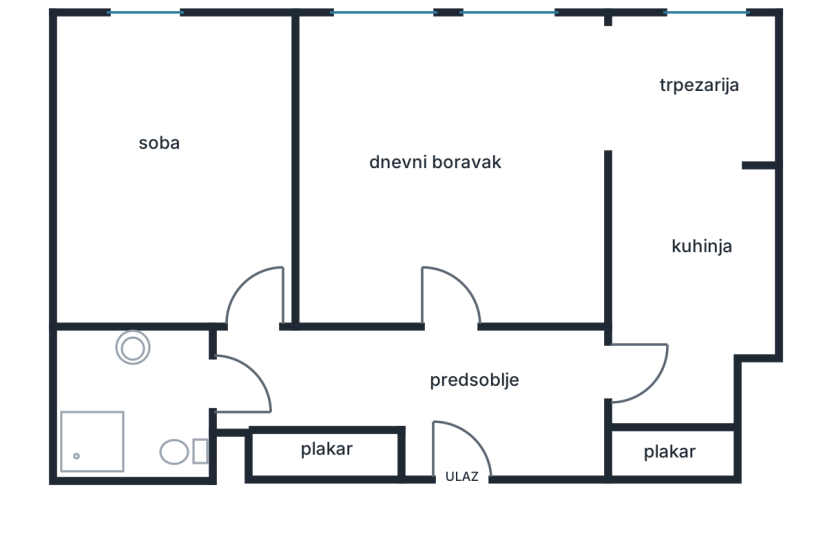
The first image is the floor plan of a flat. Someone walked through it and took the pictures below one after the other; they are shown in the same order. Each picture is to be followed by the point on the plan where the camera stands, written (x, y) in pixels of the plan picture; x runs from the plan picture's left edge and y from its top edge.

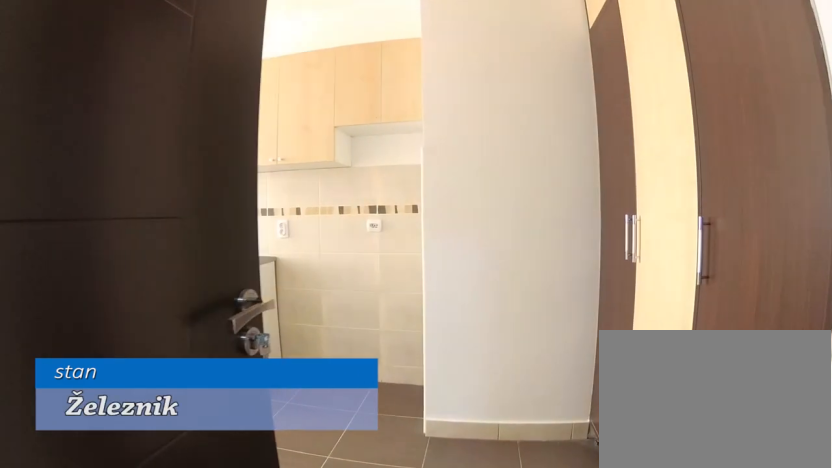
(563, 402)
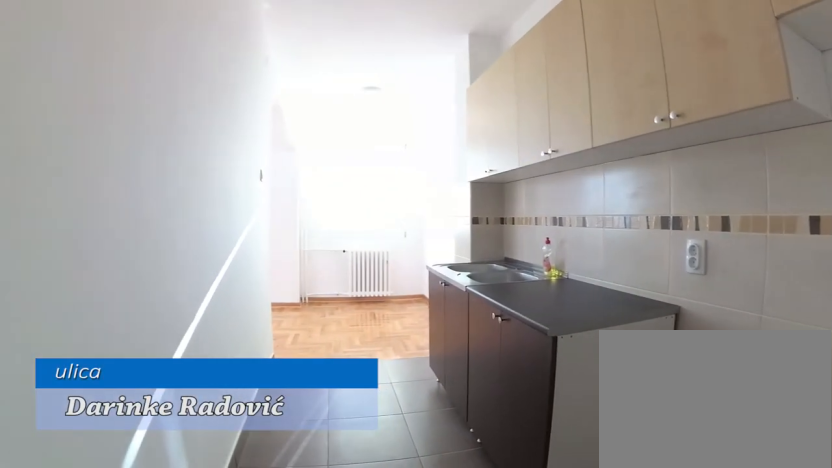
(657, 412)
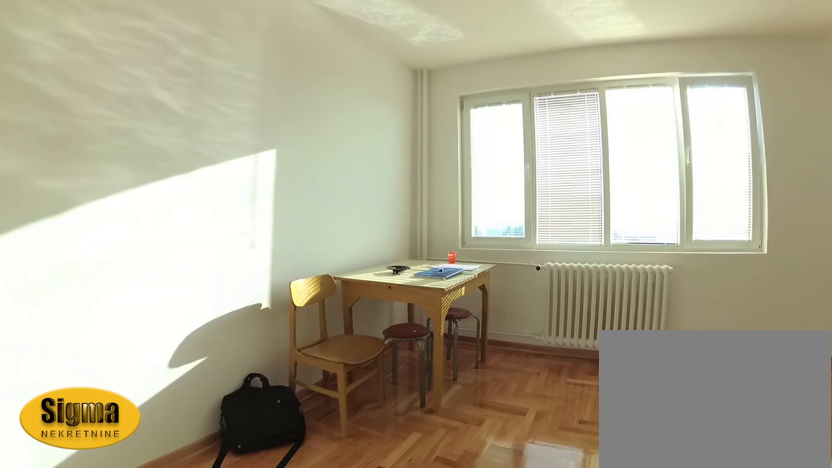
(388, 254)
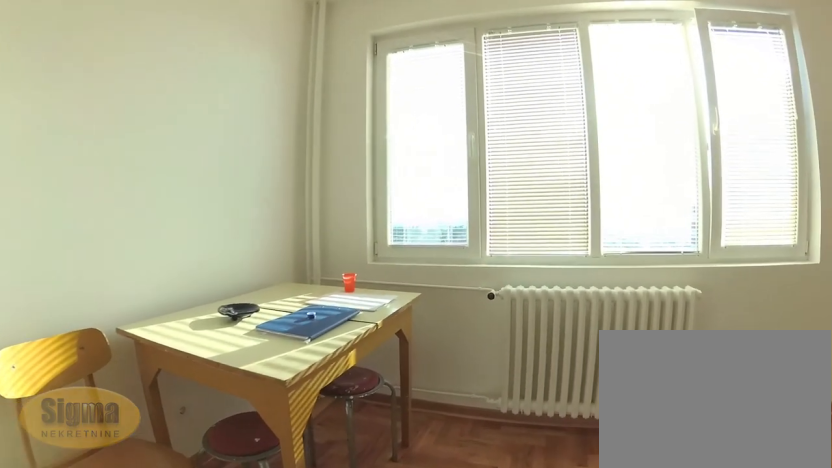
(388, 173)
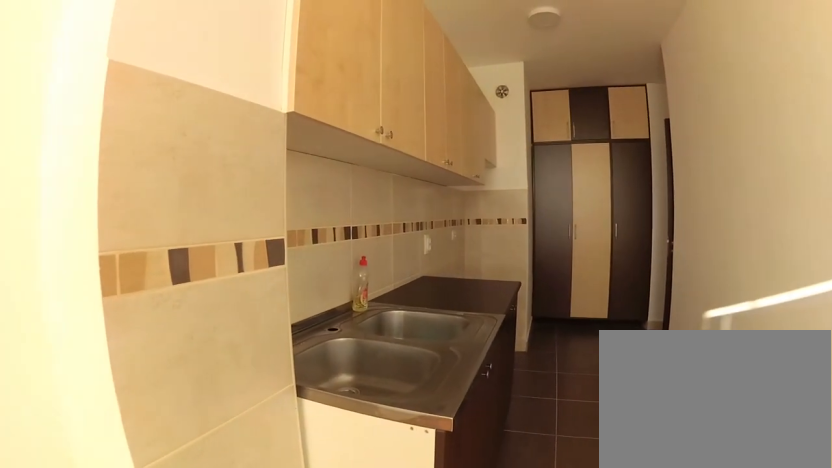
(689, 115)
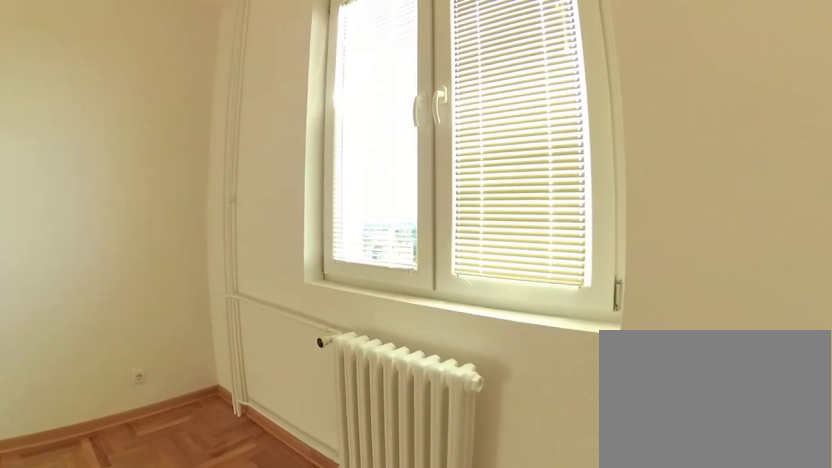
(268, 120)
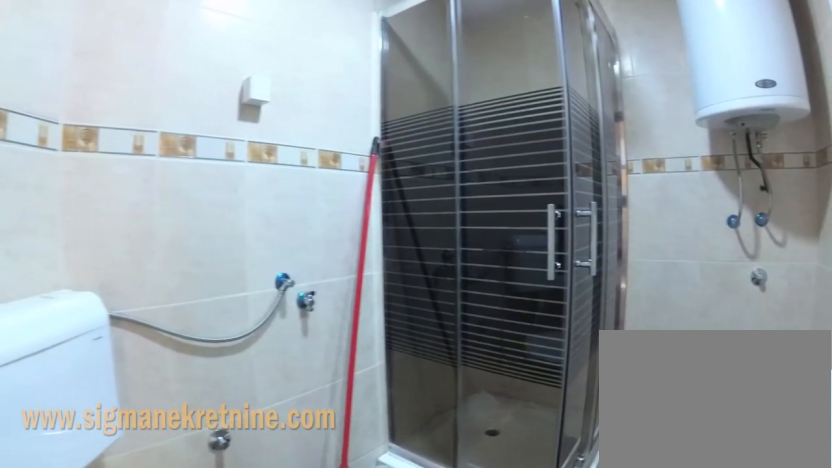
(239, 355)
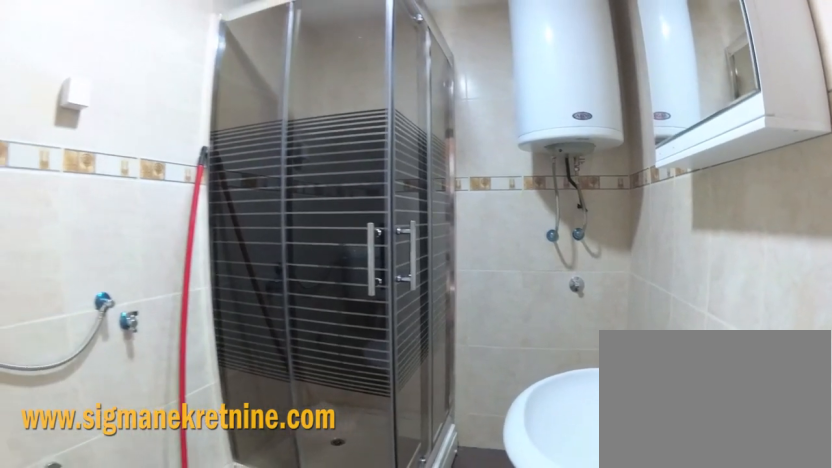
(220, 370)
